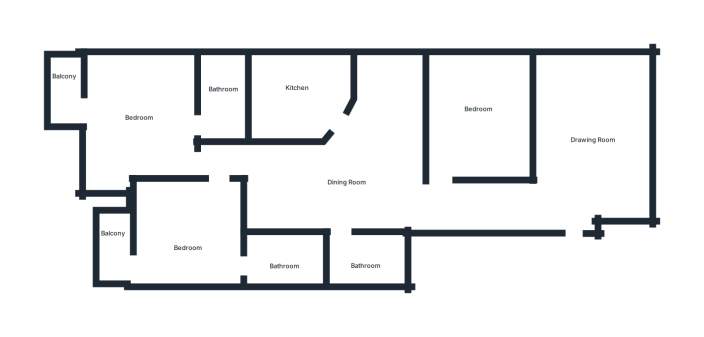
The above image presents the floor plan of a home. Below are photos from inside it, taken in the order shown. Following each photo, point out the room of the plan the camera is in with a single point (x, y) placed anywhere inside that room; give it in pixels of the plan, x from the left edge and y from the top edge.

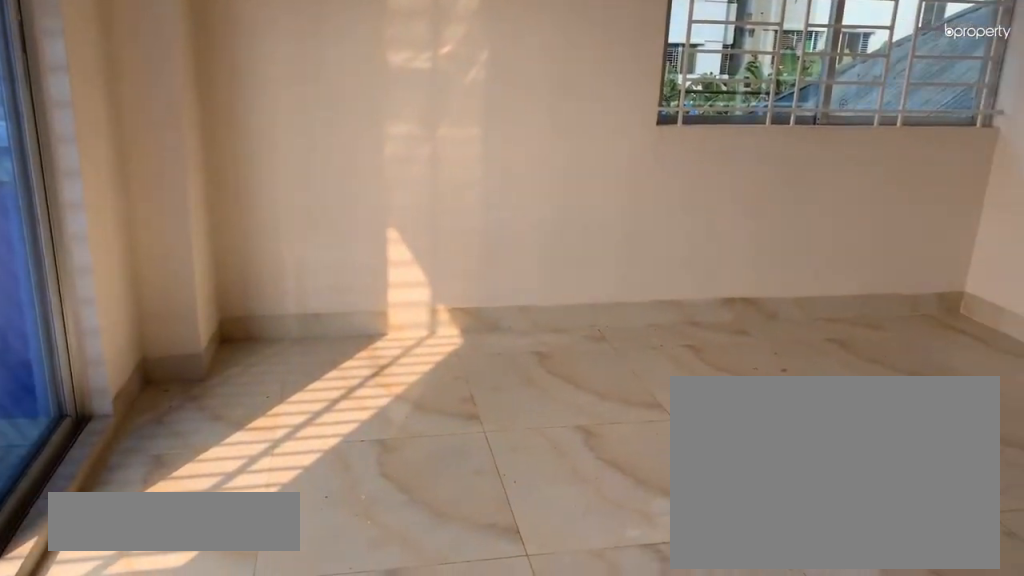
(149, 135)
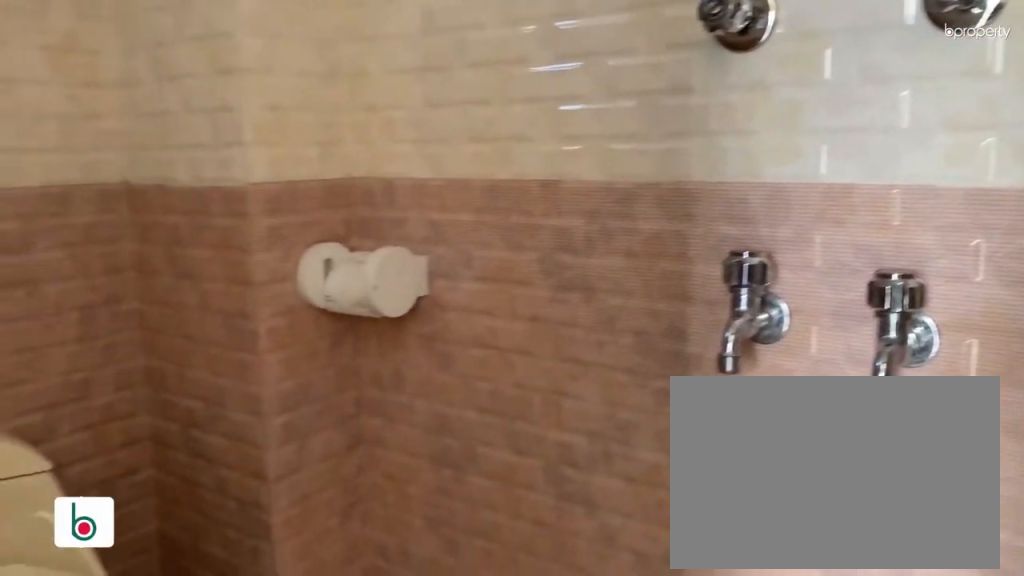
(225, 106)
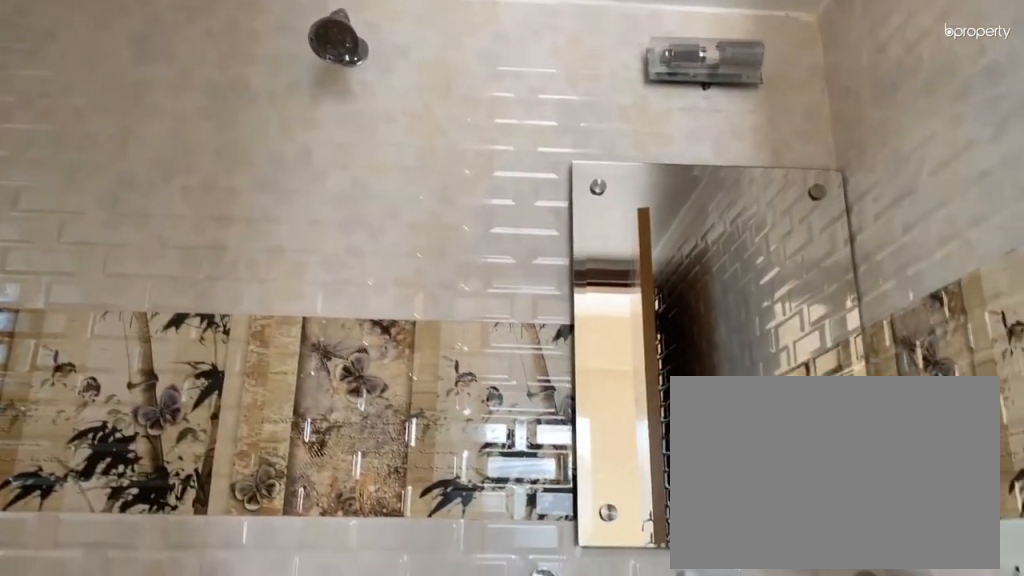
(225, 106)
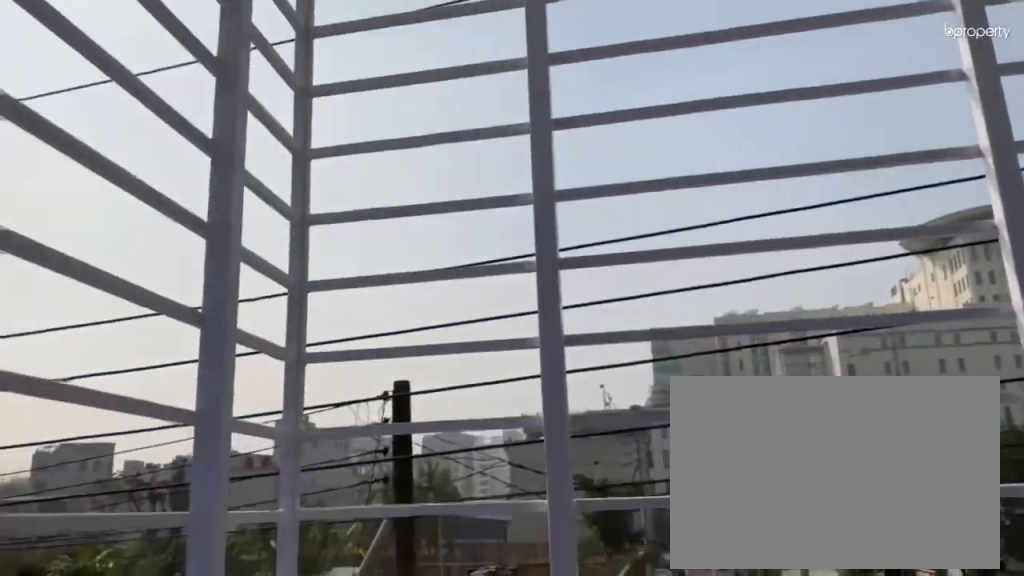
(66, 90)
